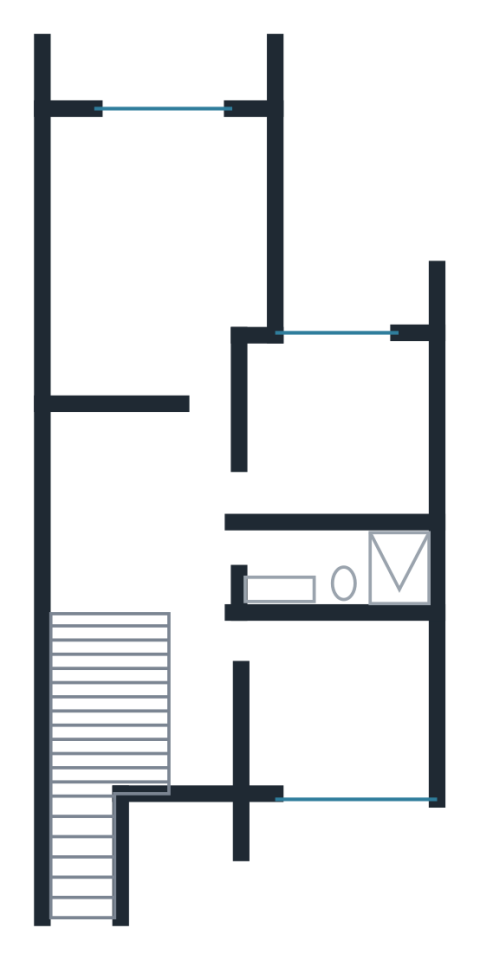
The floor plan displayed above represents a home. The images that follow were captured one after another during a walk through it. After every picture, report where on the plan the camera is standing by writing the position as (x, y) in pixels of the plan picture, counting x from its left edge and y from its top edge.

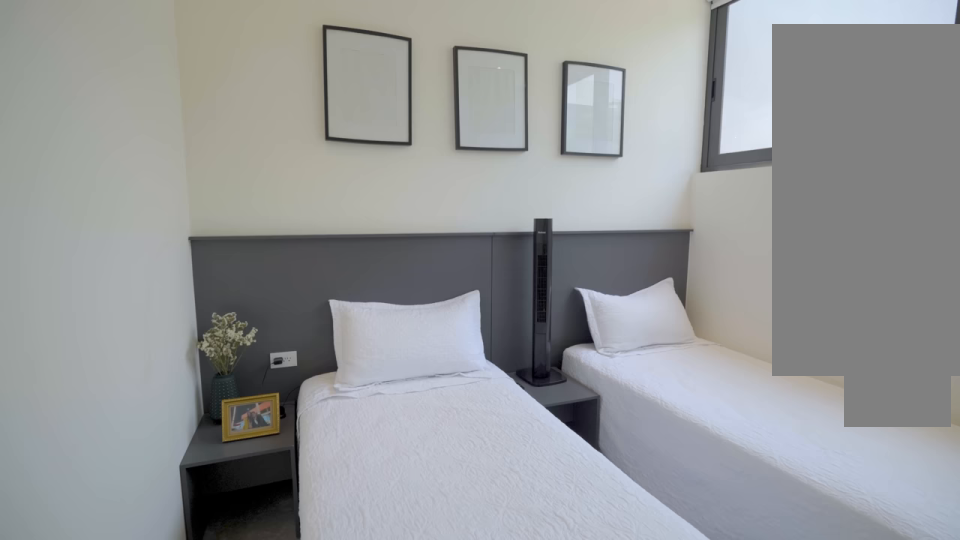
(248, 636)
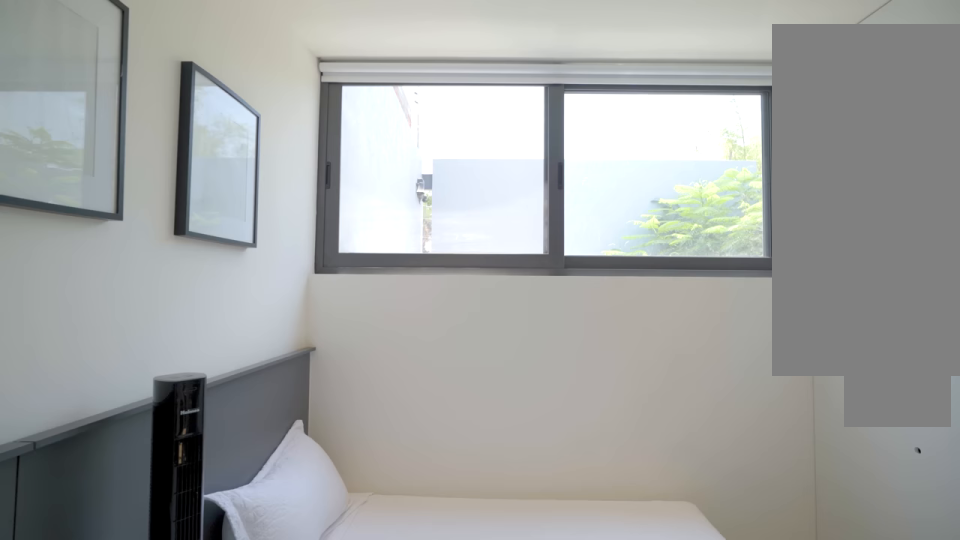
(288, 726)
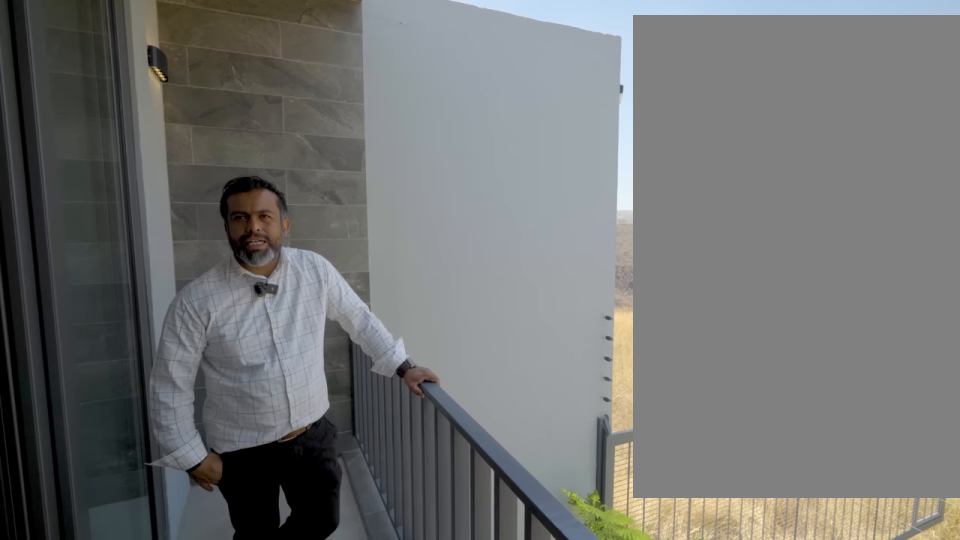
(181, 80)
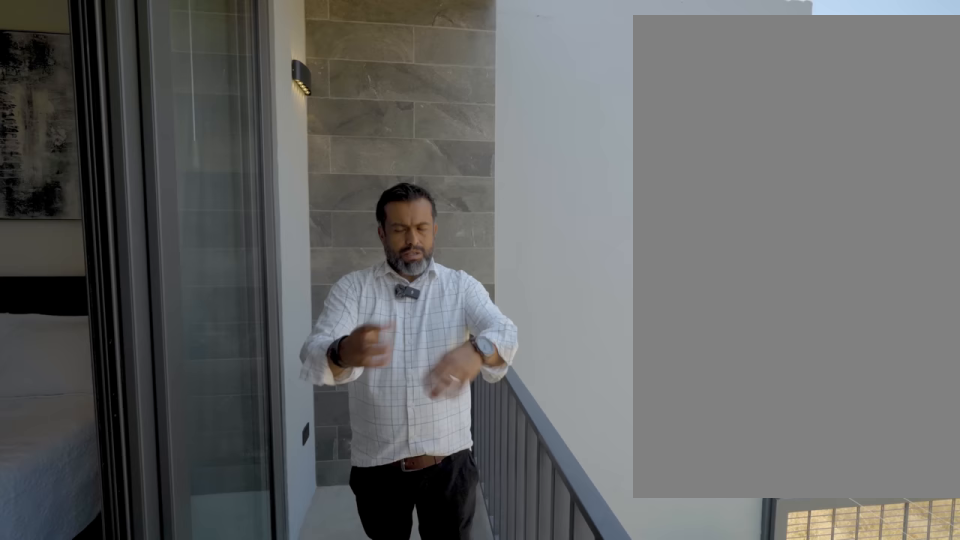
(180, 82)
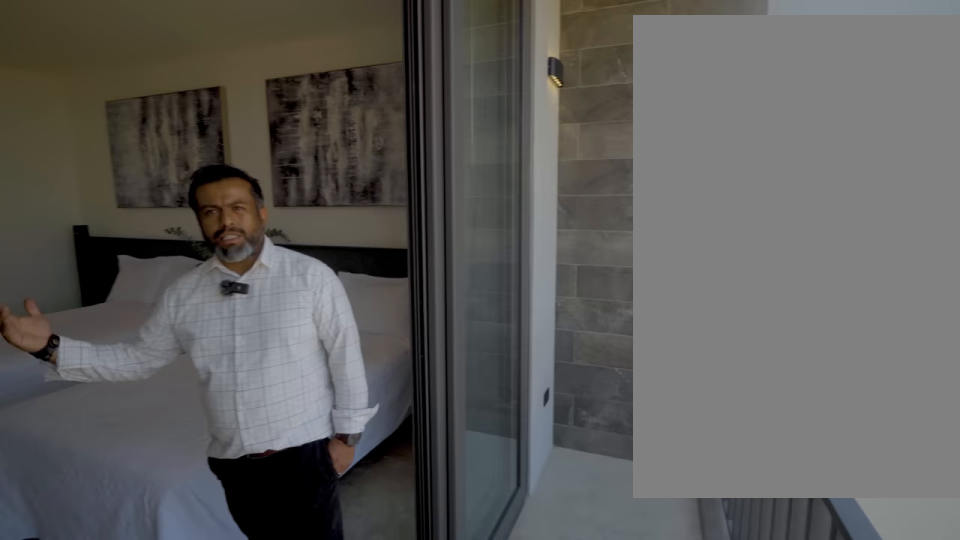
(182, 81)
